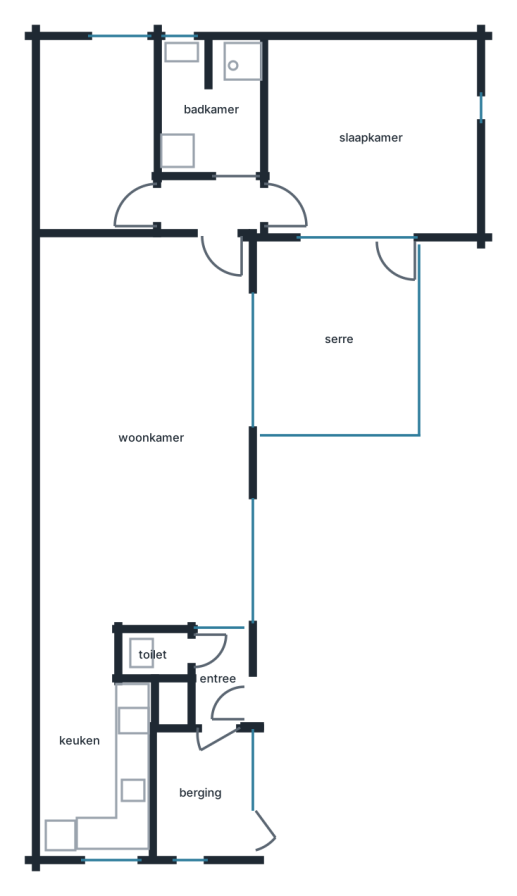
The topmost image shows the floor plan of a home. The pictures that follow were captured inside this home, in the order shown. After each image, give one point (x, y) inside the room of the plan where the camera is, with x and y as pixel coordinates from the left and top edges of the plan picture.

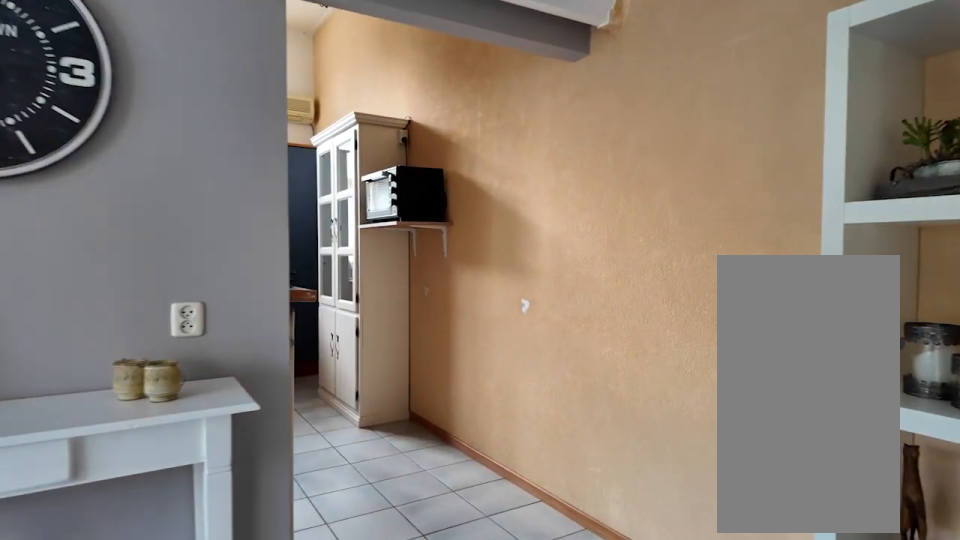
(144, 431)
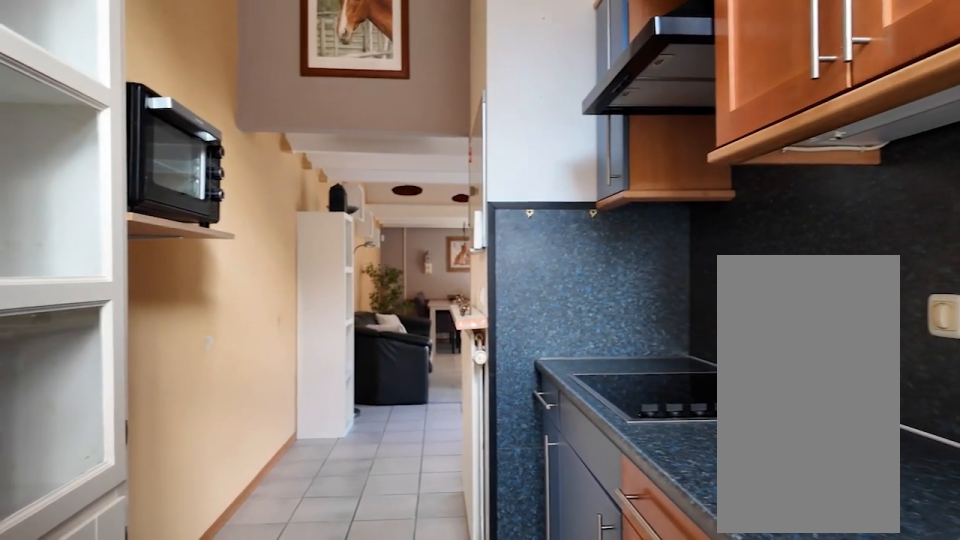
(79, 723)
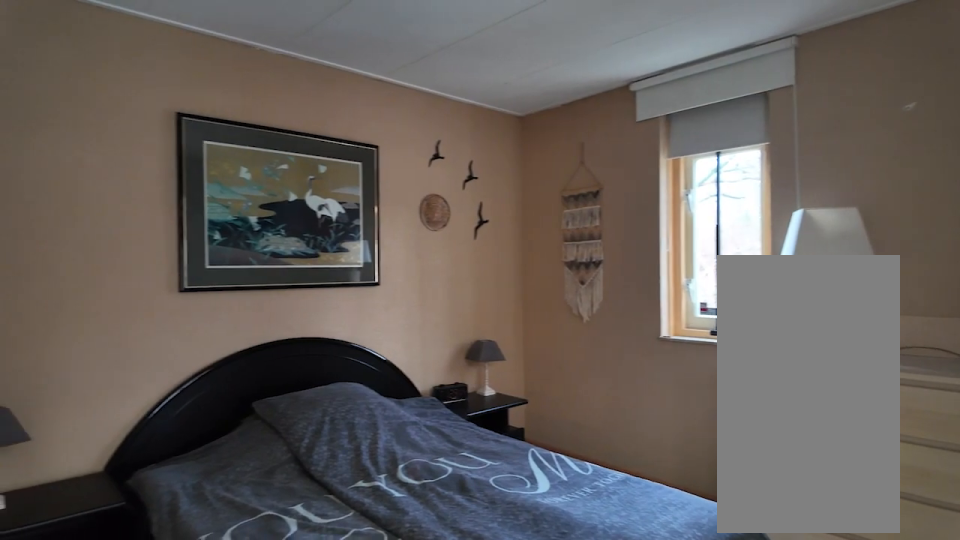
(369, 137)
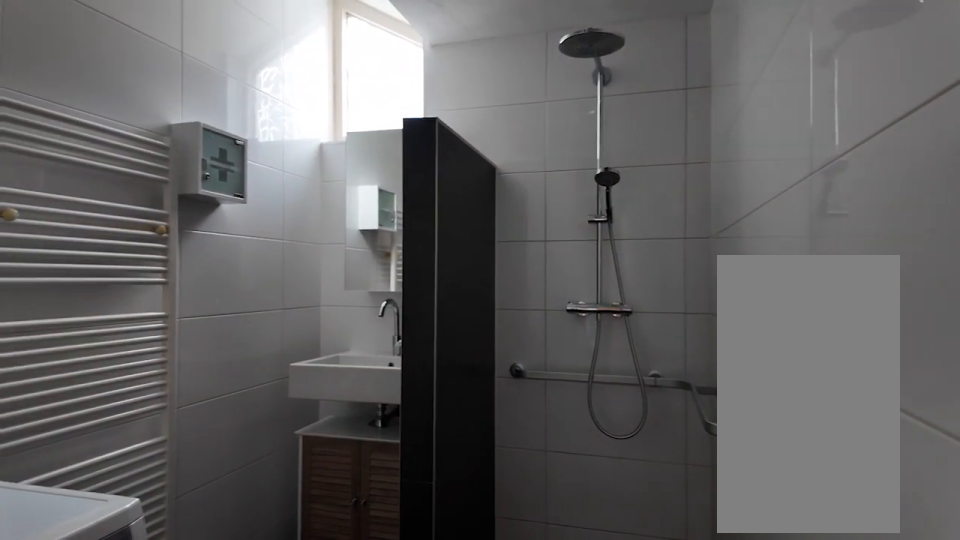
(215, 107)
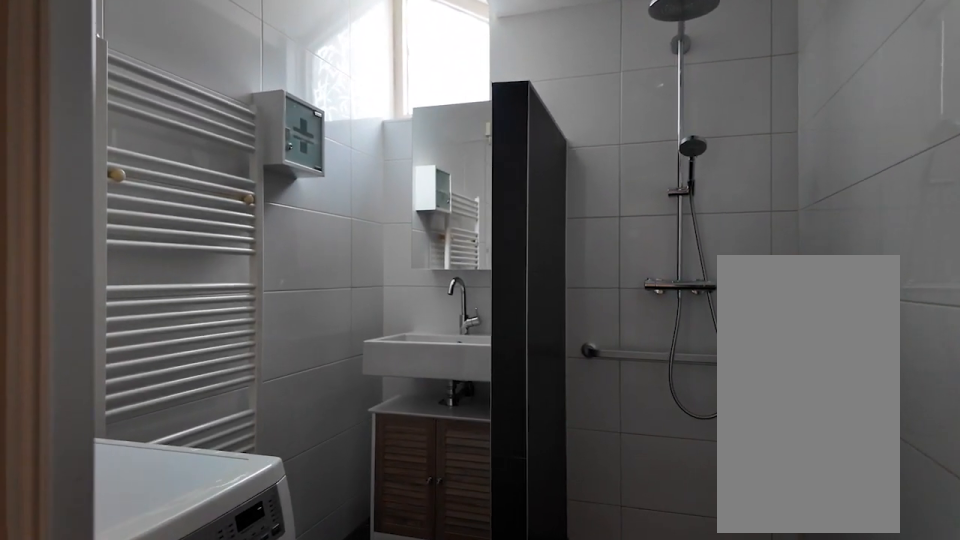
(215, 107)
